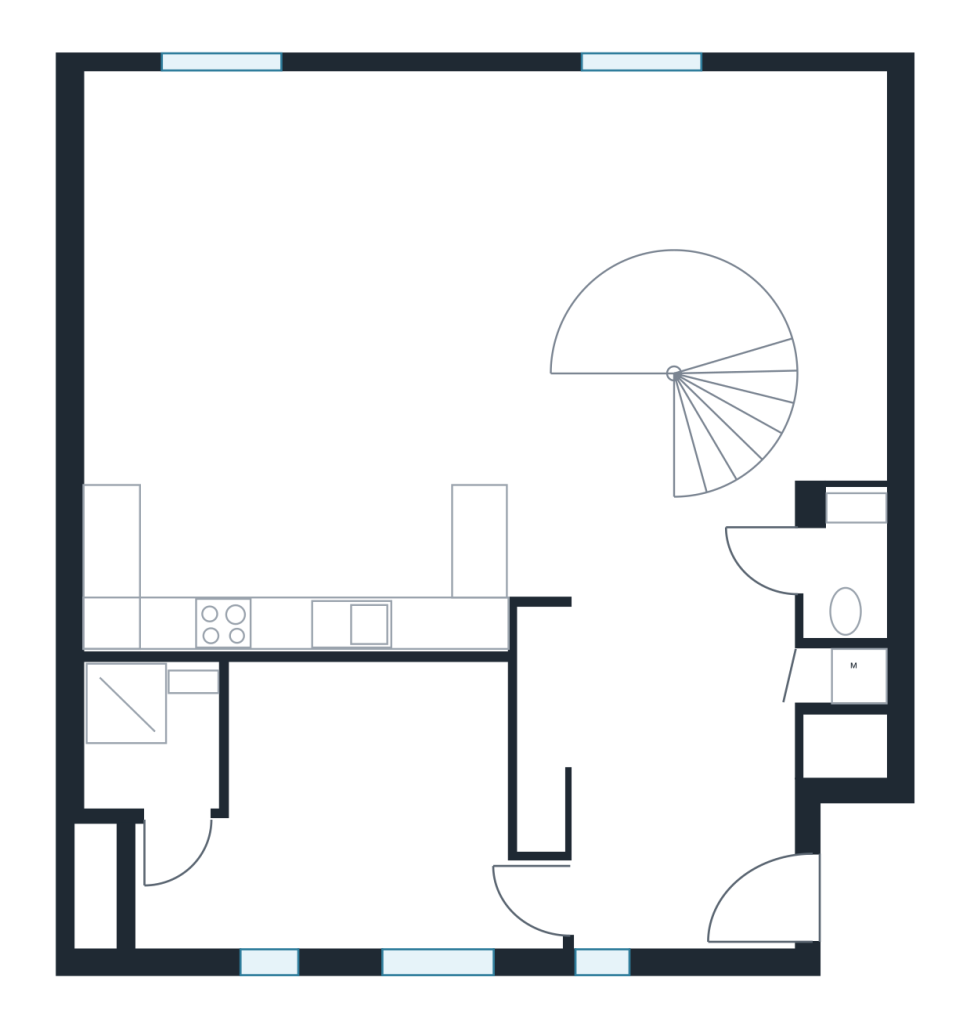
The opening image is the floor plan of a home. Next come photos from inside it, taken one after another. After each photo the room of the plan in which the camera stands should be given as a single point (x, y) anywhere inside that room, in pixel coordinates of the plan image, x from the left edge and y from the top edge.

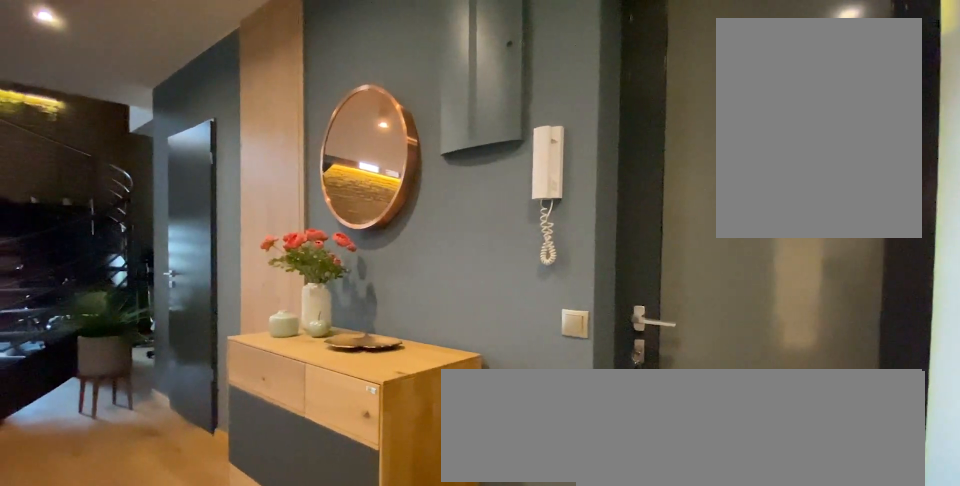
(690, 789)
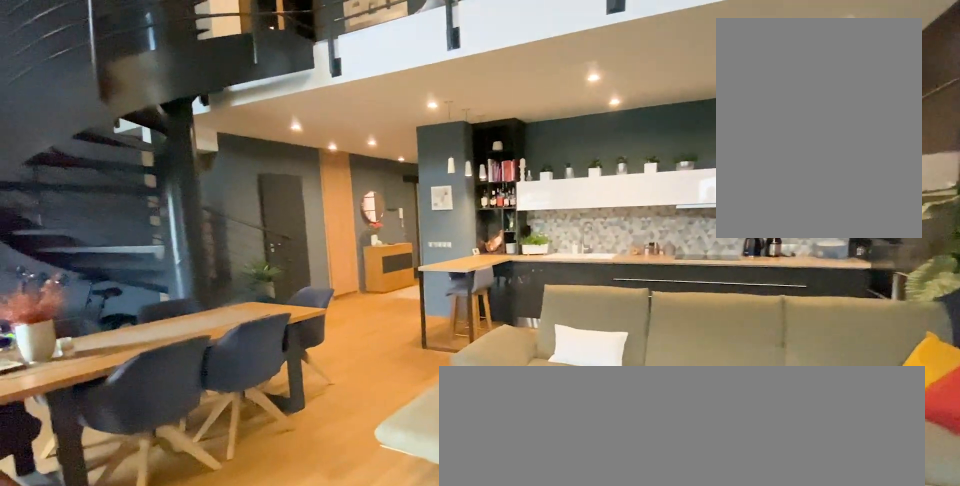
(356, 357)
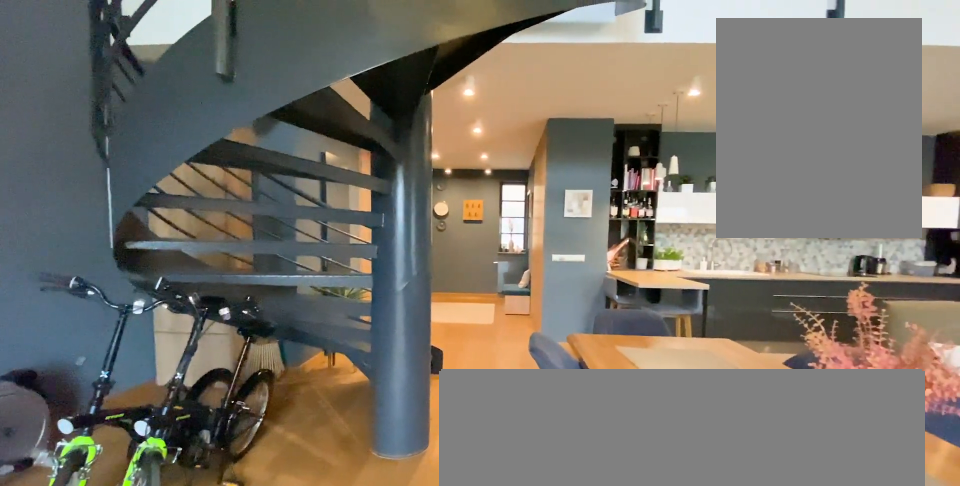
(356, 357)
